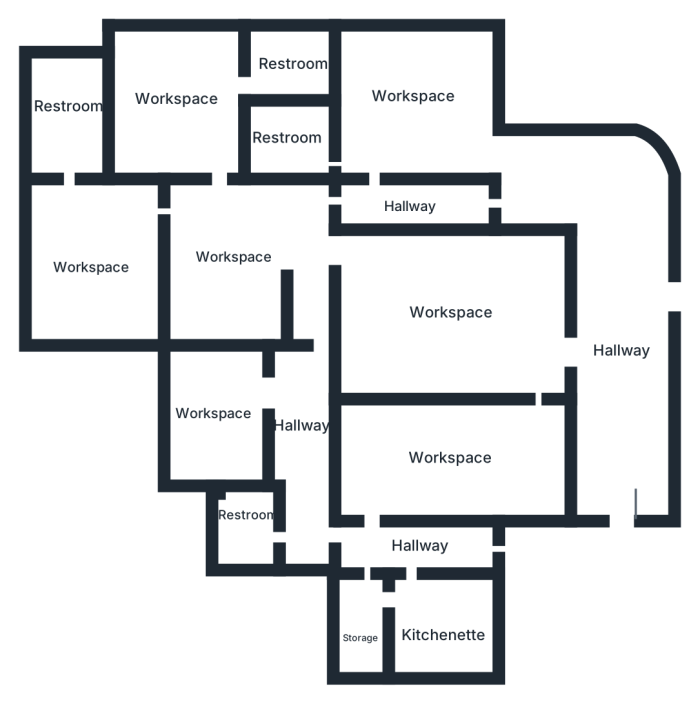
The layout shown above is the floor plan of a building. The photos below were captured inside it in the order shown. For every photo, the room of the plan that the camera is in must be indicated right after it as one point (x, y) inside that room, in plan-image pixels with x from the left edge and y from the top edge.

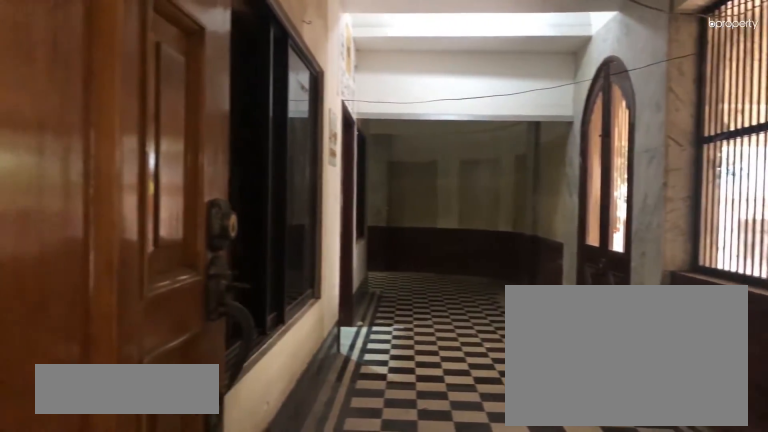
(619, 370)
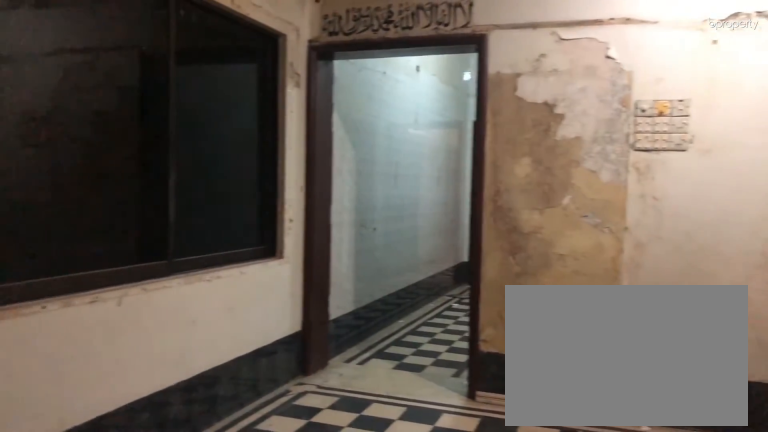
(603, 197)
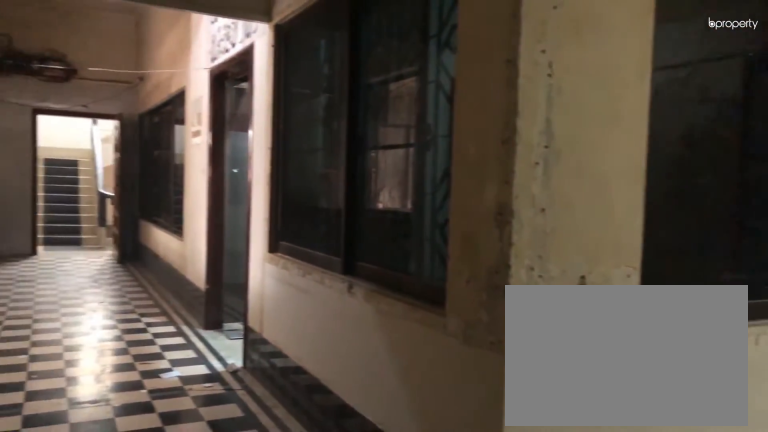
(603, 197)
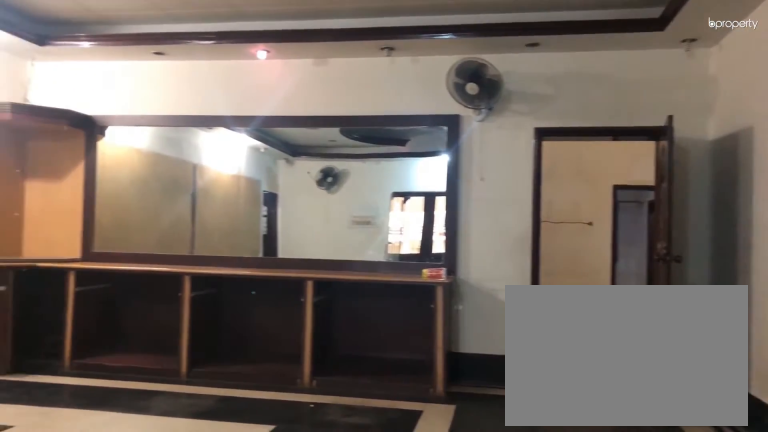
(446, 310)
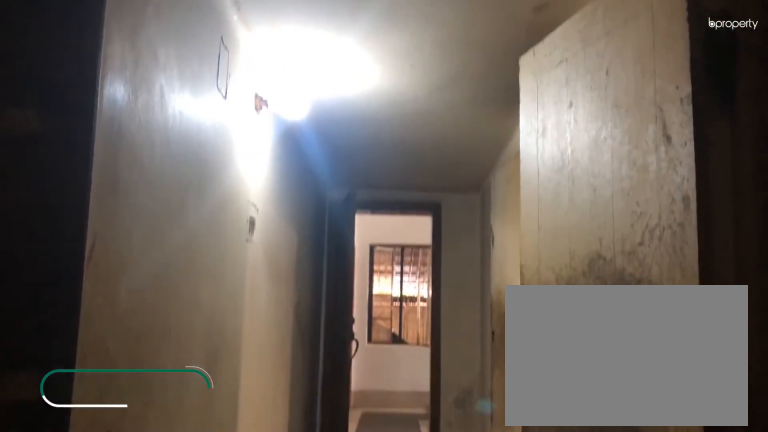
(417, 543)
